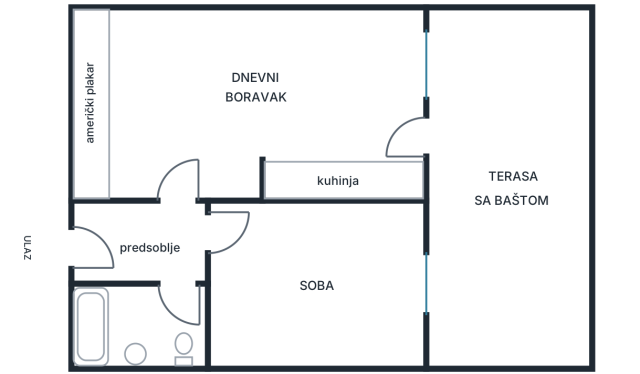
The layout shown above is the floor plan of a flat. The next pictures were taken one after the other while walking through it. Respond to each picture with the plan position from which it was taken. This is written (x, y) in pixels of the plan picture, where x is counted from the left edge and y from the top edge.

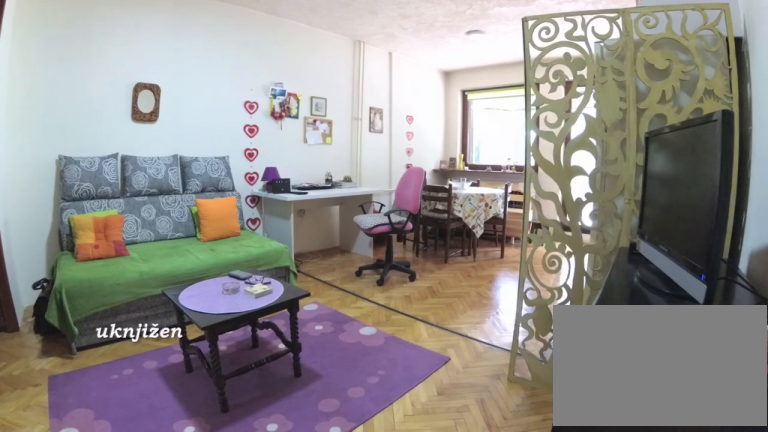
(188, 197)
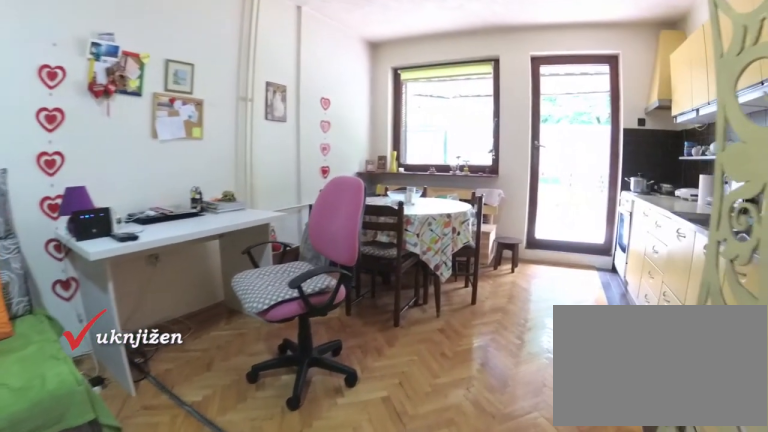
(222, 137)
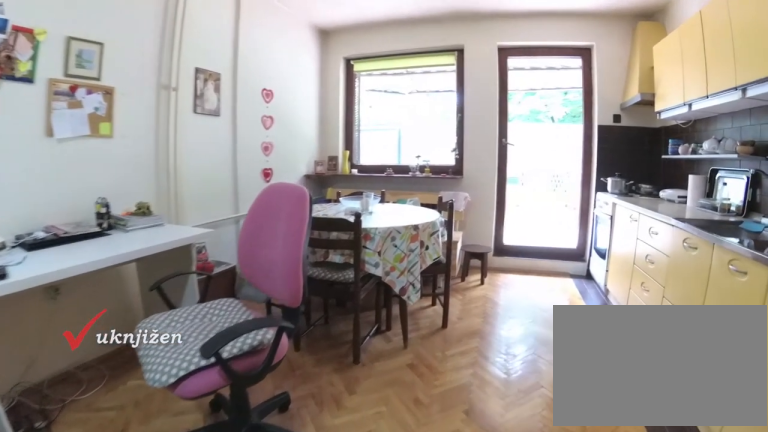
(230, 124)
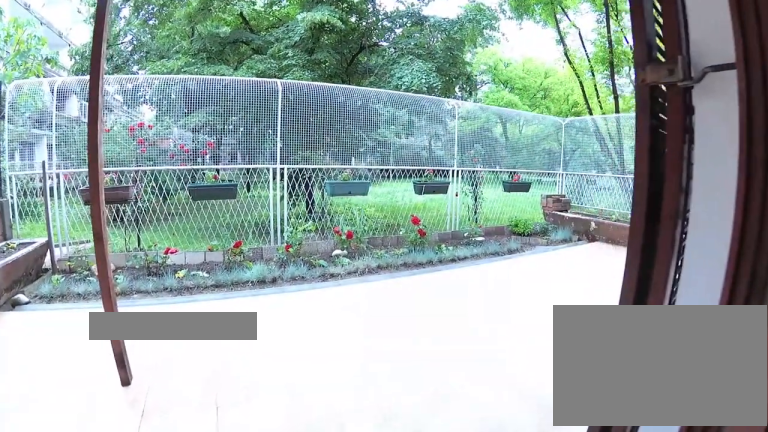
(391, 131)
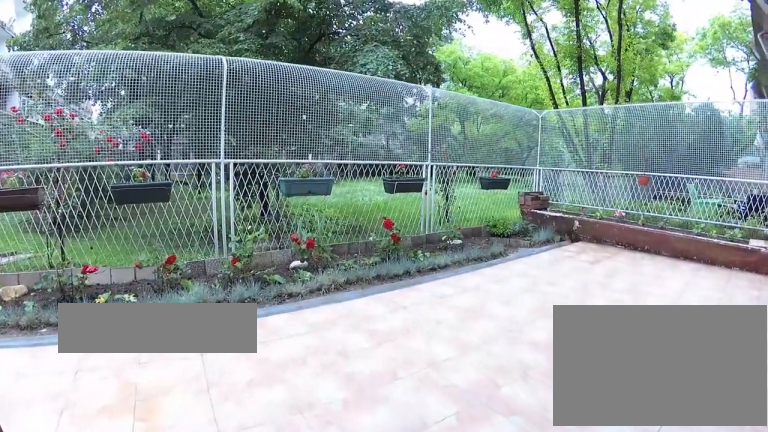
(416, 127)
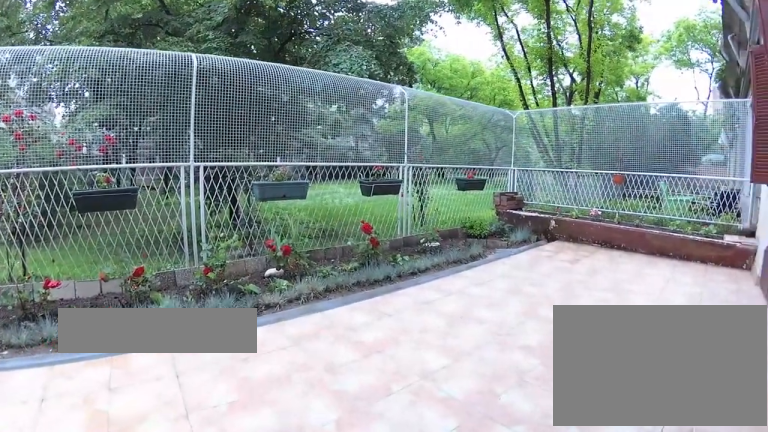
(421, 125)
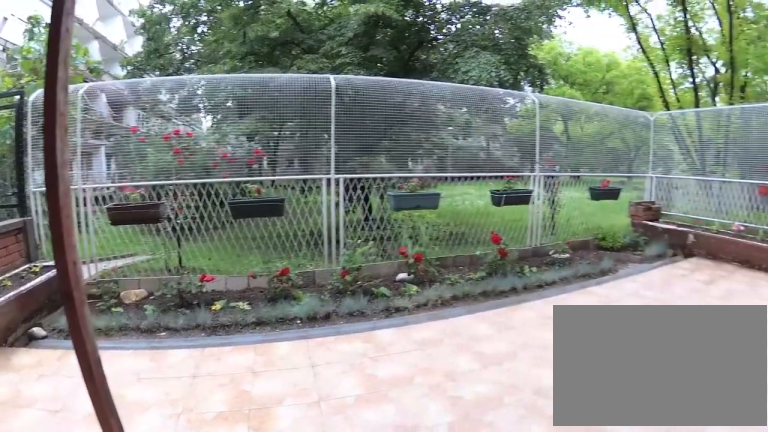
(427, 131)
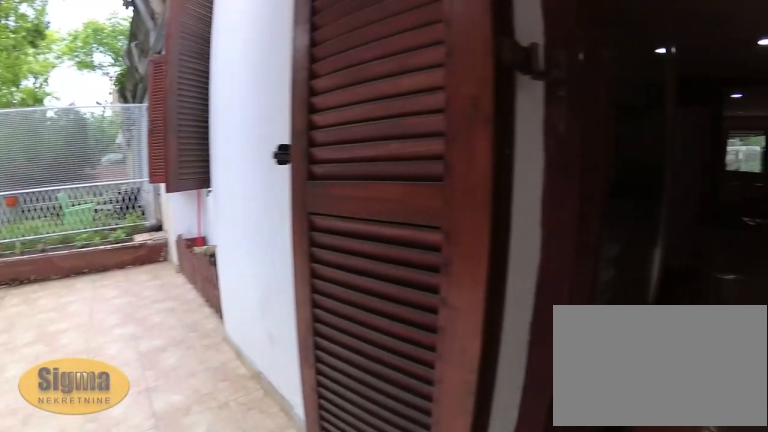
(469, 130)
